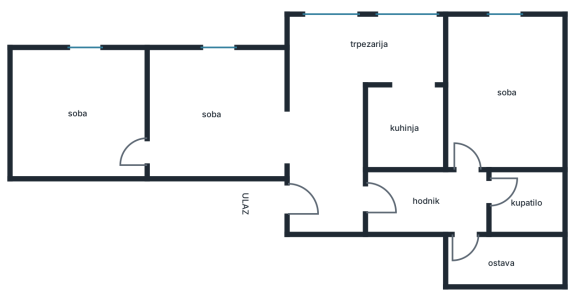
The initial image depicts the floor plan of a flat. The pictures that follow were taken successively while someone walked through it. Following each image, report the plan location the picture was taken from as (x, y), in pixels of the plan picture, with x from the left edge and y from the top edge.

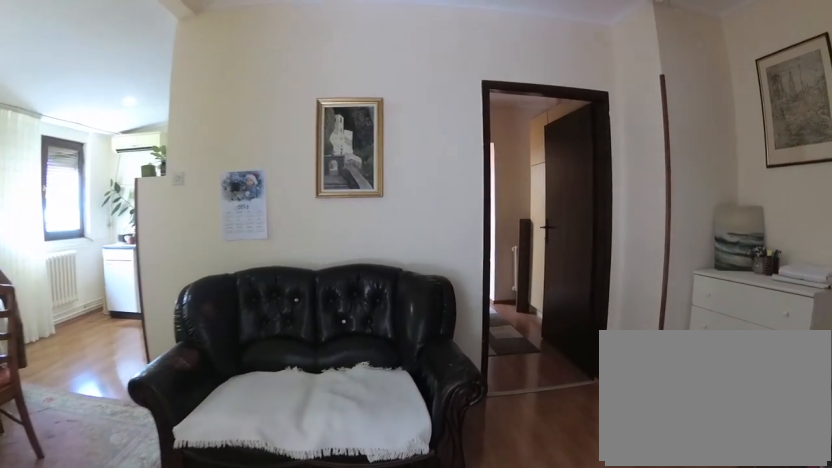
(287, 156)
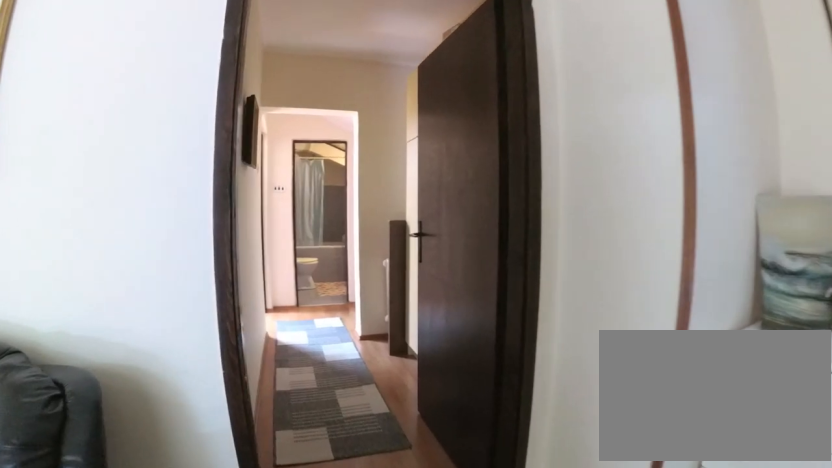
(324, 185)
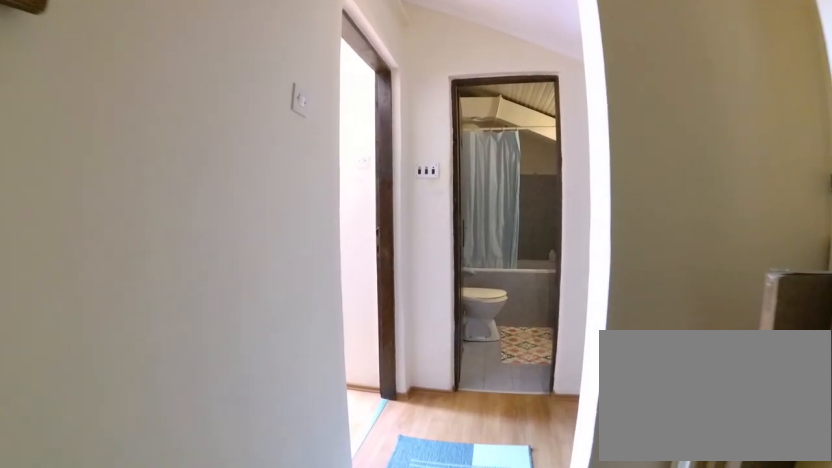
(387, 197)
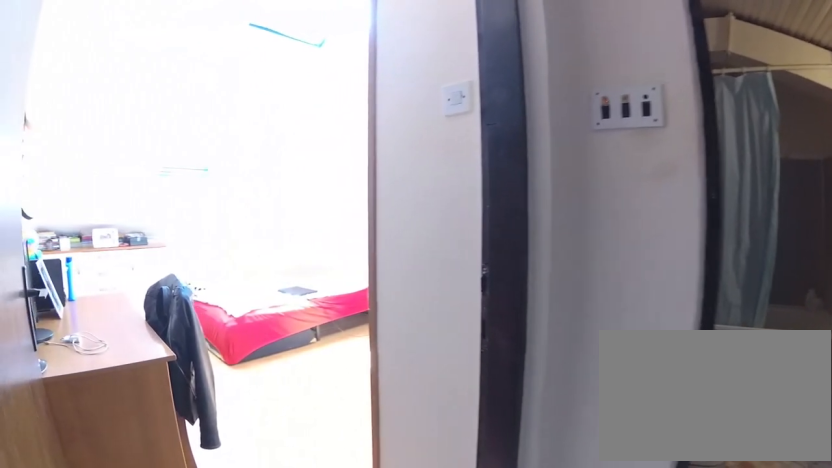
(440, 199)
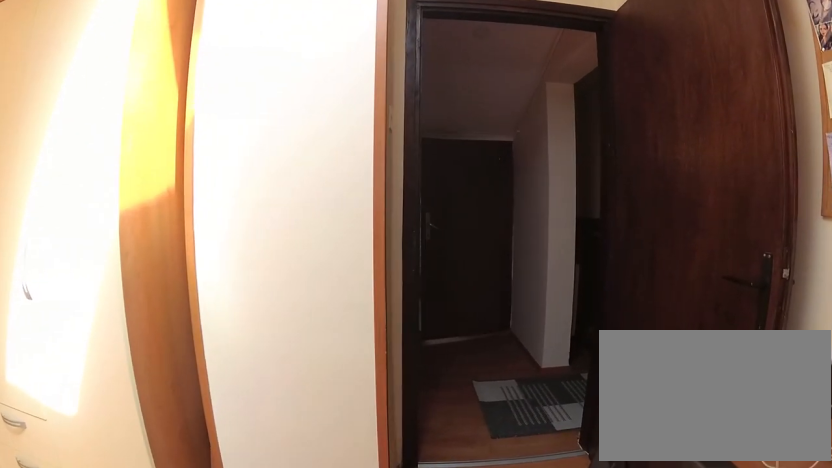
(474, 80)
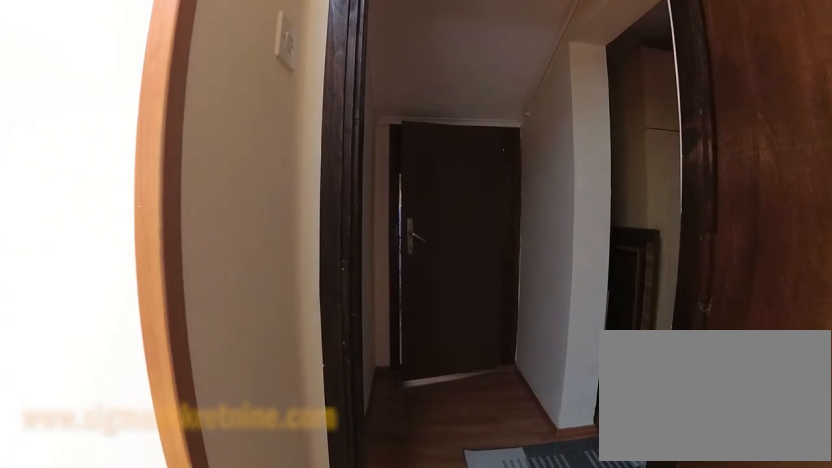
(474, 108)
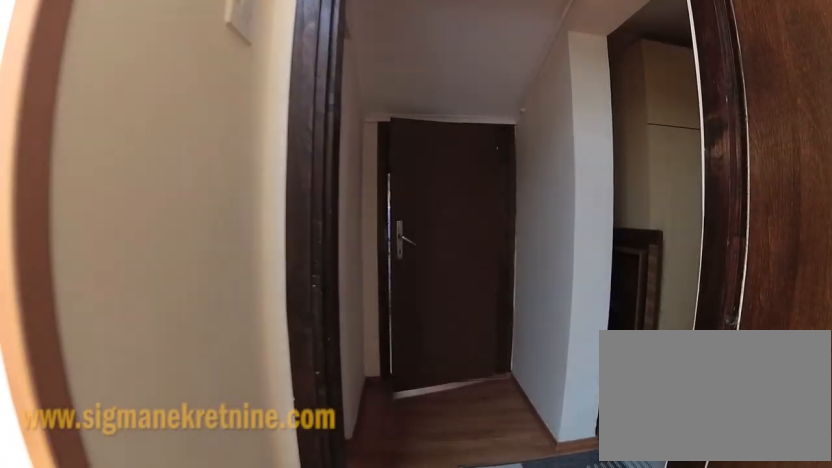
(474, 113)
